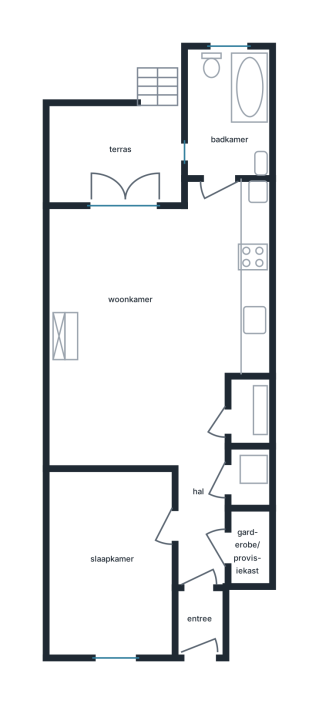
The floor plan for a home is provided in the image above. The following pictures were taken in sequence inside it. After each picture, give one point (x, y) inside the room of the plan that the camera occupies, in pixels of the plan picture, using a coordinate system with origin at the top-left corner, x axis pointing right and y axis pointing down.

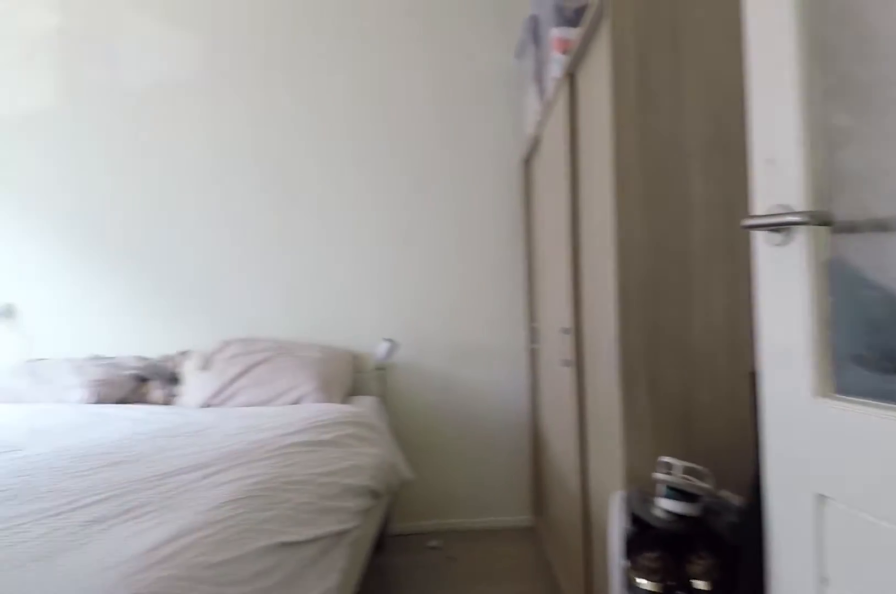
(111, 562)
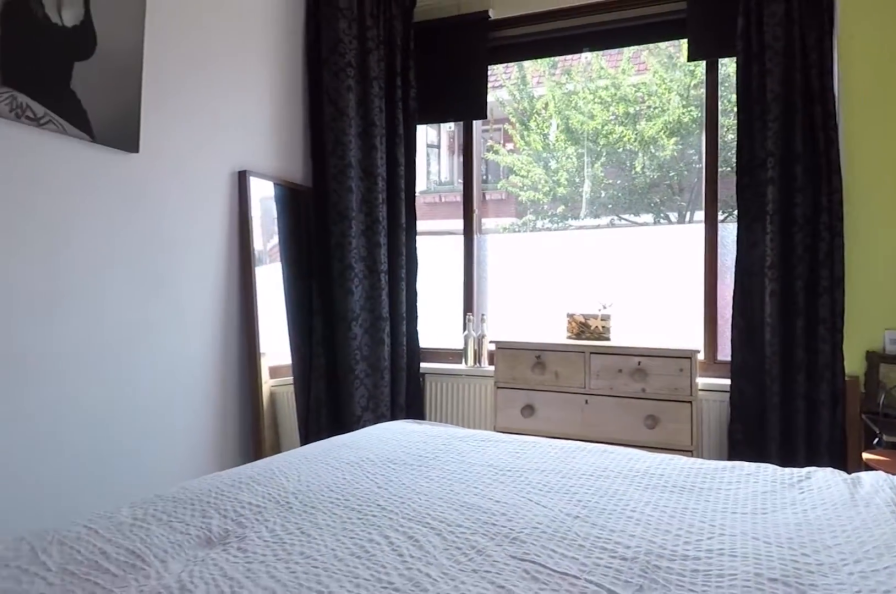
(111, 562)
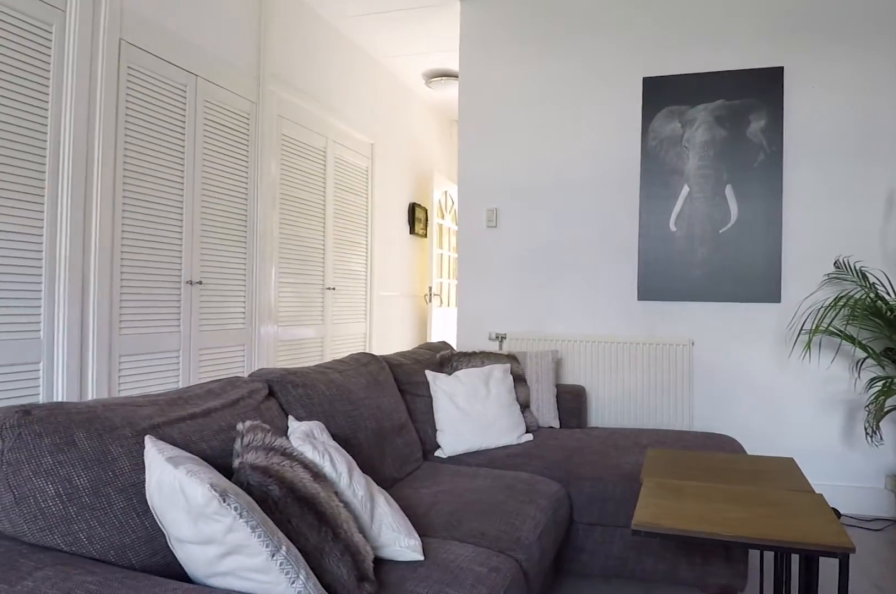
(137, 422)
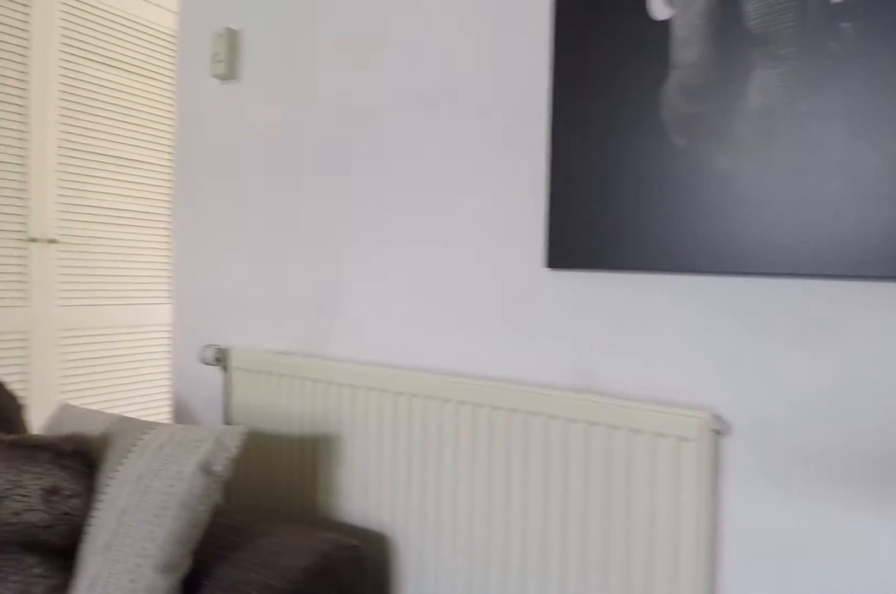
(137, 422)
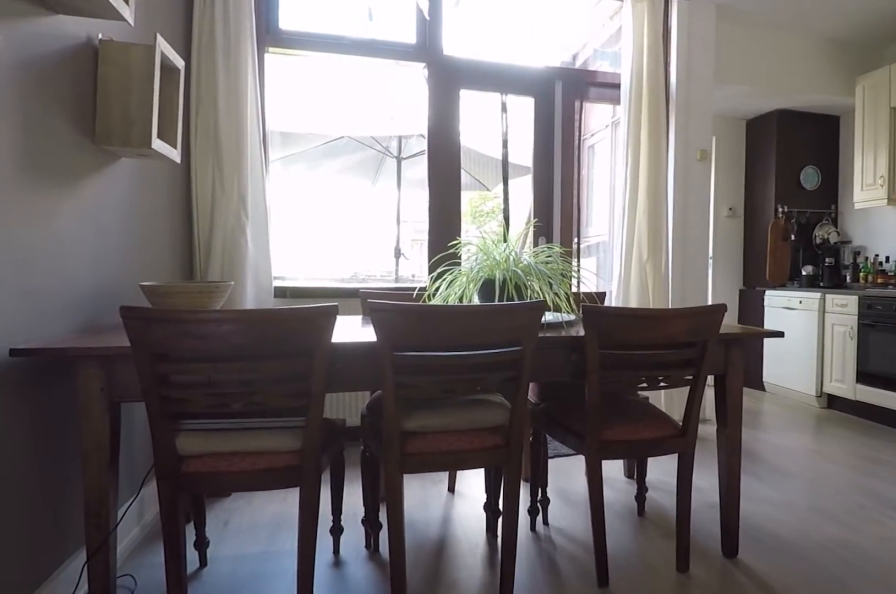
(166, 287)
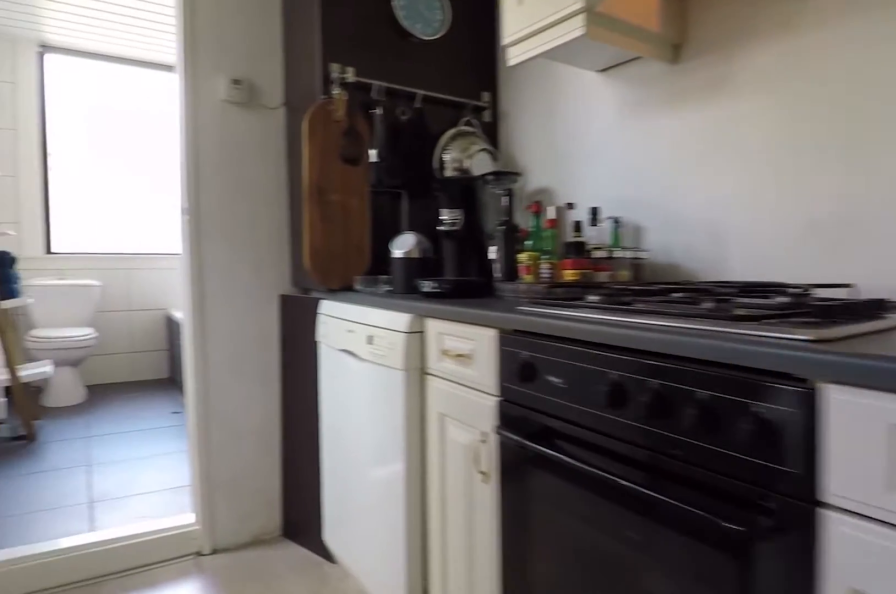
(166, 287)
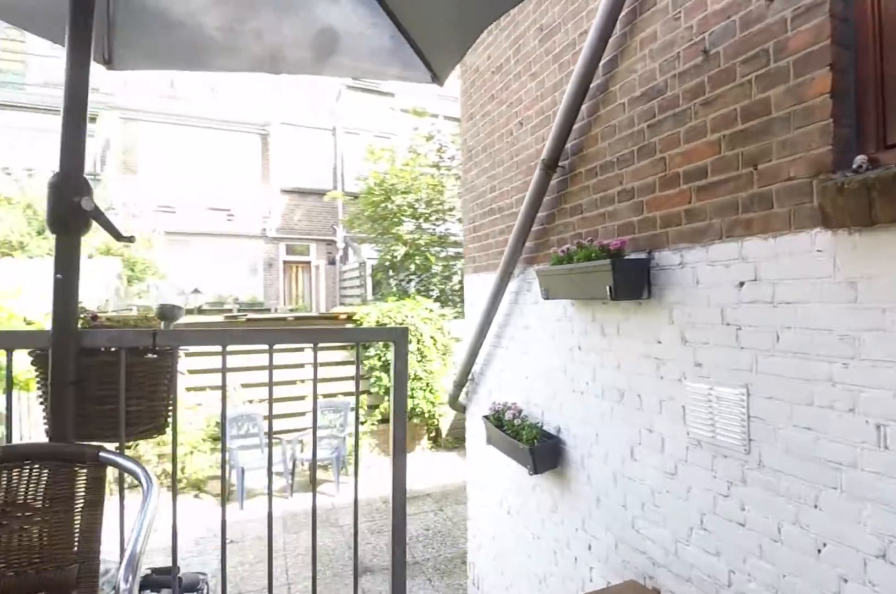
(115, 154)
